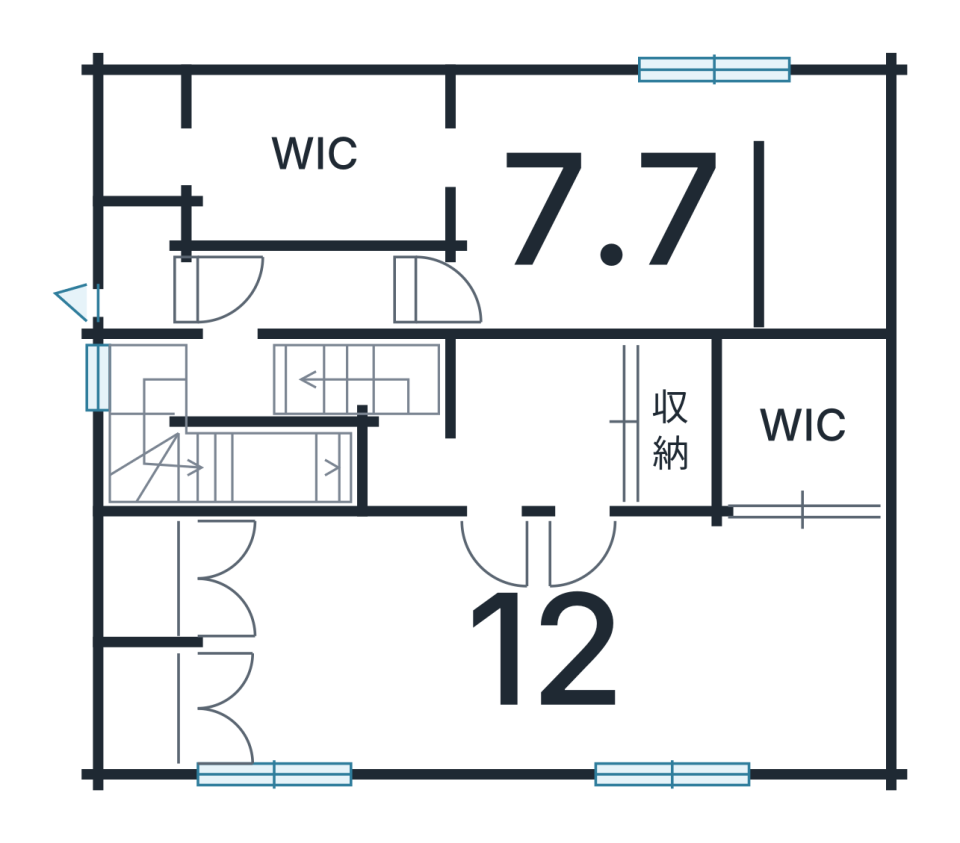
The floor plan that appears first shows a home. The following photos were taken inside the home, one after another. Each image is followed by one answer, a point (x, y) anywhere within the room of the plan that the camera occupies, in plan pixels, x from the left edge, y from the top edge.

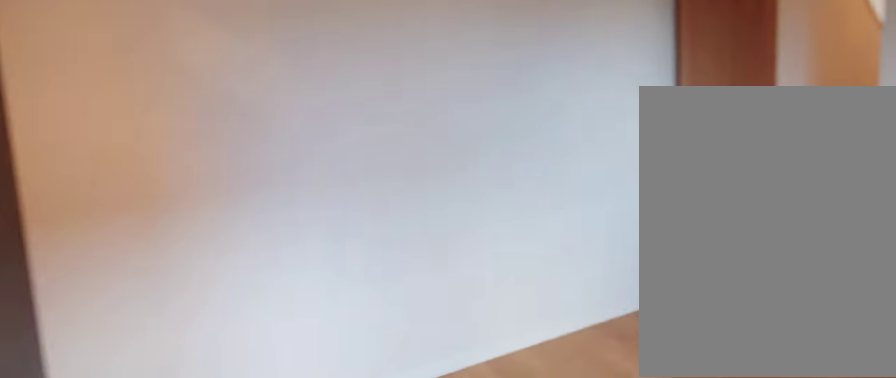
(592, 217)
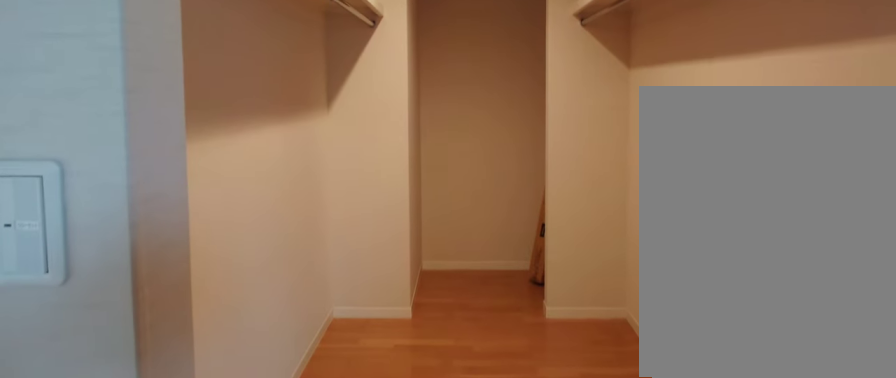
(296, 163)
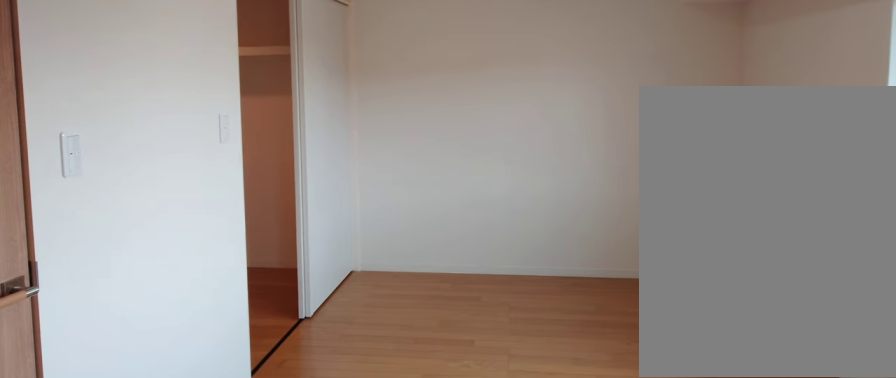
(536, 669)
